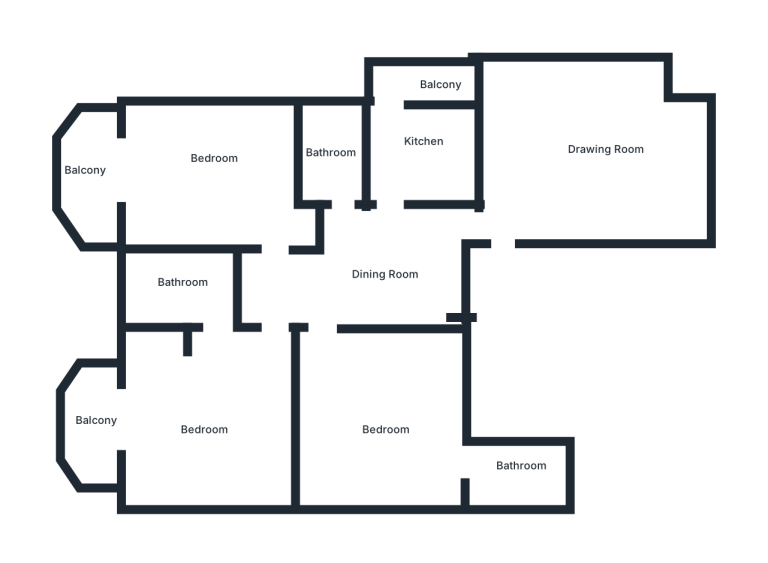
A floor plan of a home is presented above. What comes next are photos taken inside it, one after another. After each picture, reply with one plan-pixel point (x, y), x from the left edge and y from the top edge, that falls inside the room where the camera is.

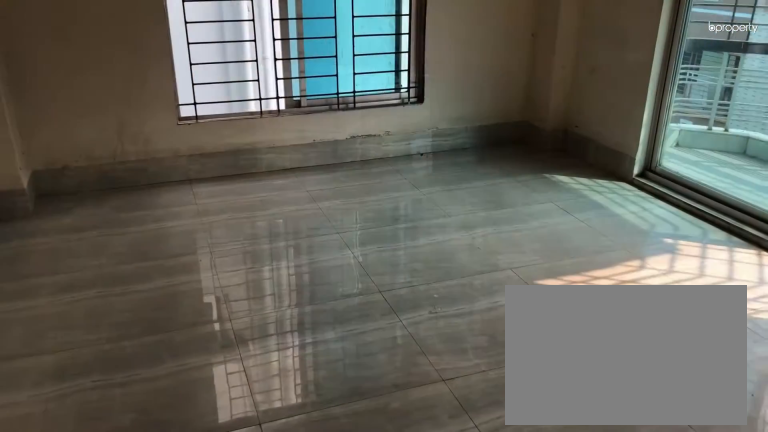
(213, 439)
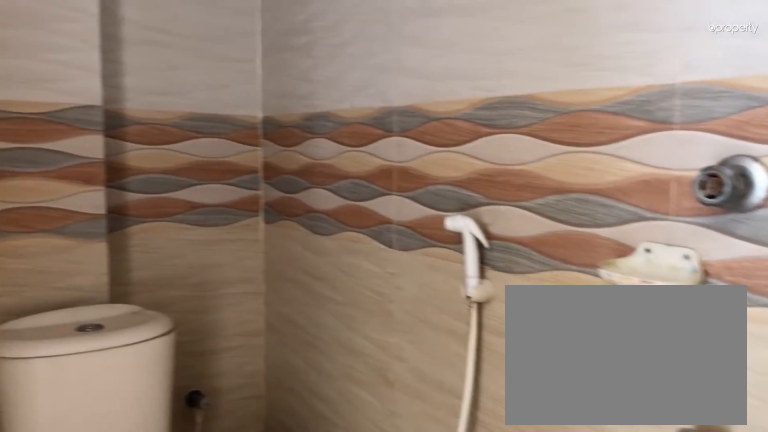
(178, 282)
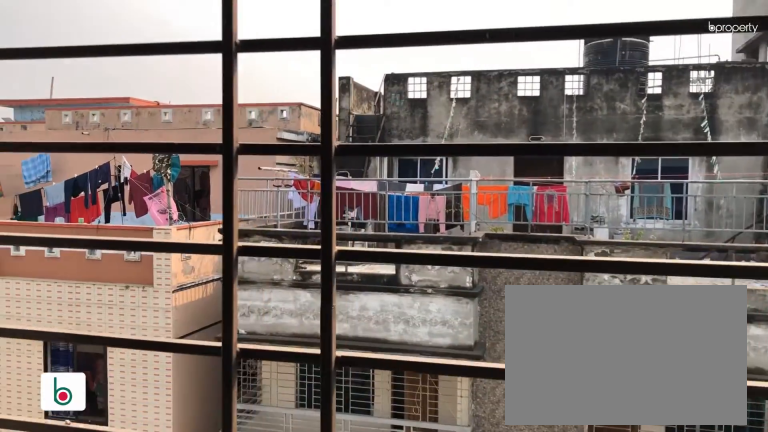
(104, 428)
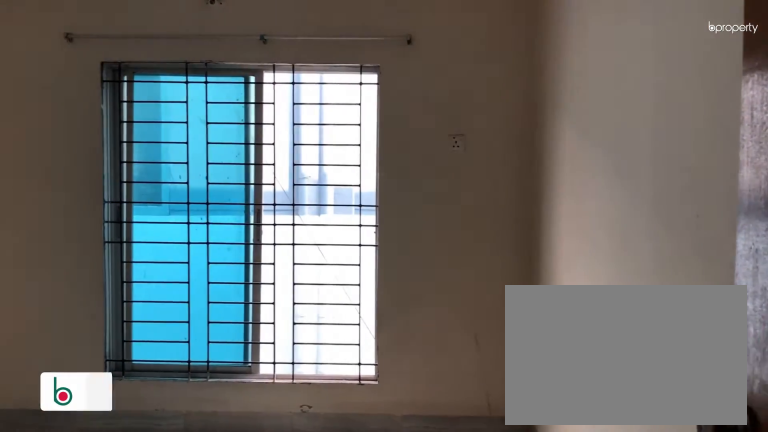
(377, 423)
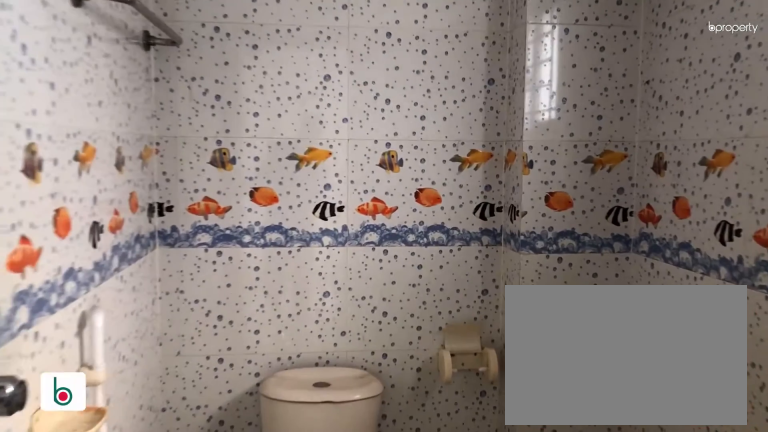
(521, 474)
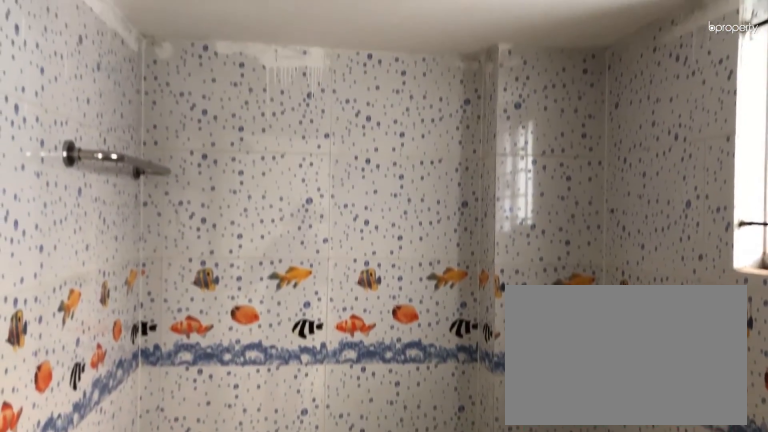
(521, 474)
